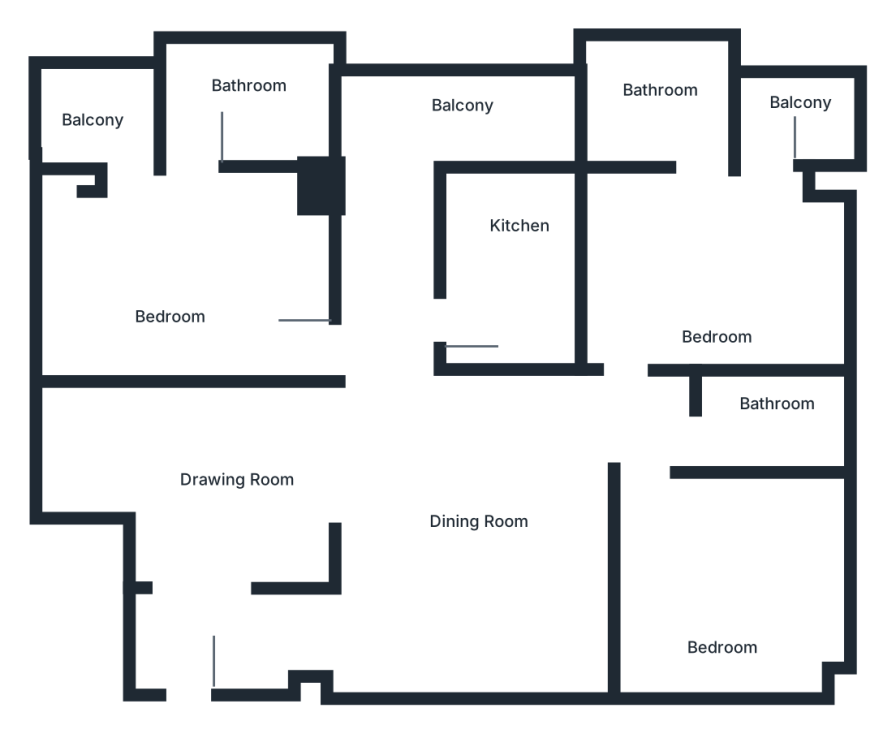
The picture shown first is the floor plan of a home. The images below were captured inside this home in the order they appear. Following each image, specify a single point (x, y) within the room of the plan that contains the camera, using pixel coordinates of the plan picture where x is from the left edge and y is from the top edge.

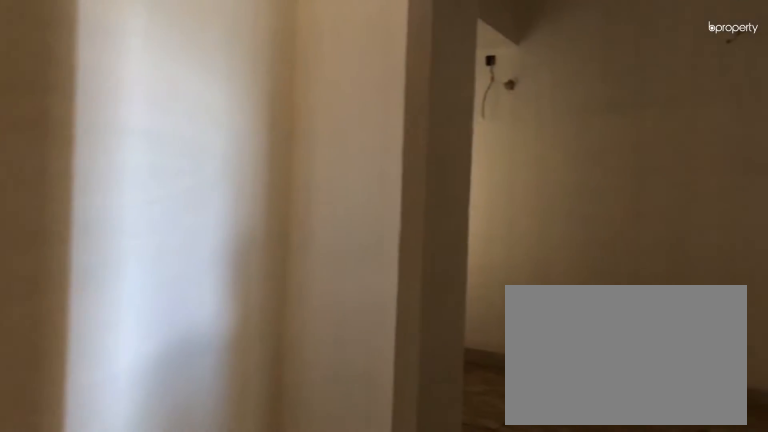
(180, 635)
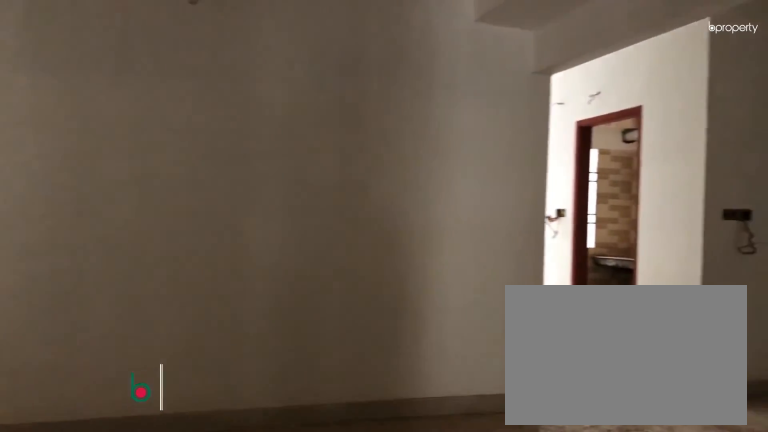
(180, 635)
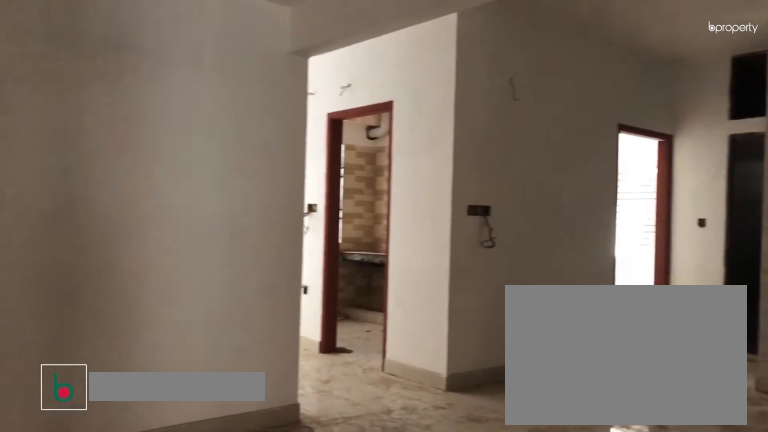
(254, 473)
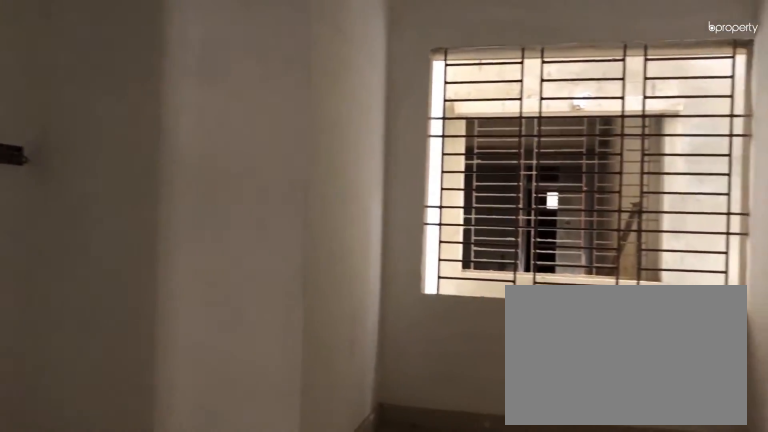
(255, 473)
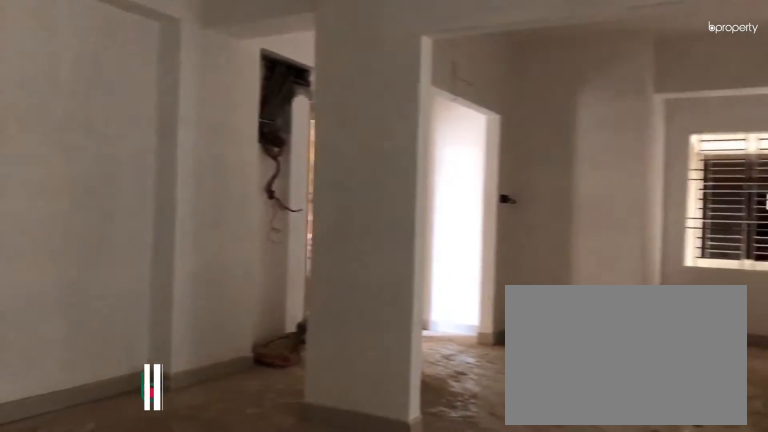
(453, 529)
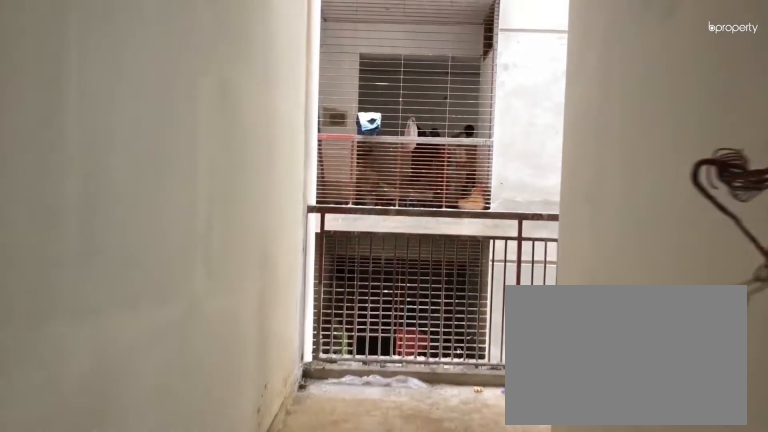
(451, 129)
